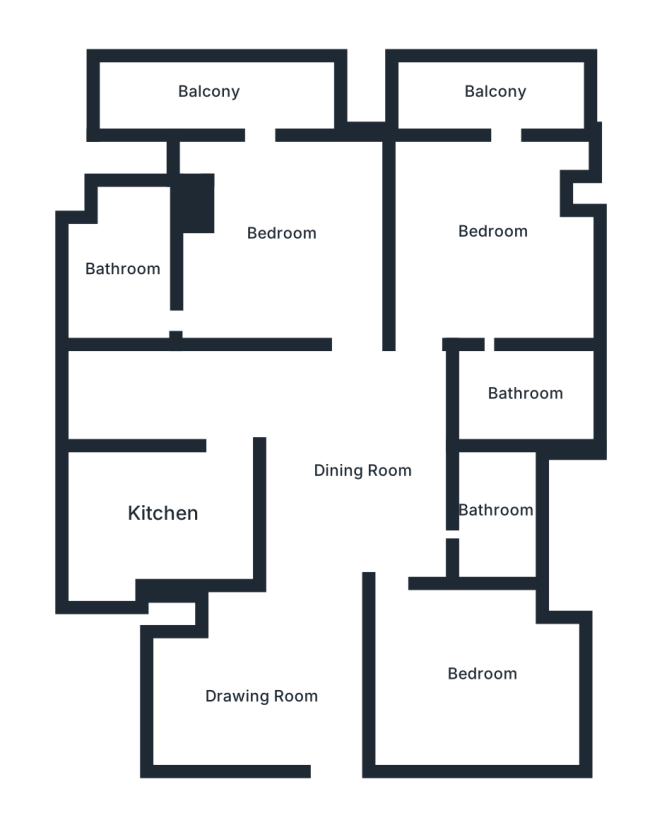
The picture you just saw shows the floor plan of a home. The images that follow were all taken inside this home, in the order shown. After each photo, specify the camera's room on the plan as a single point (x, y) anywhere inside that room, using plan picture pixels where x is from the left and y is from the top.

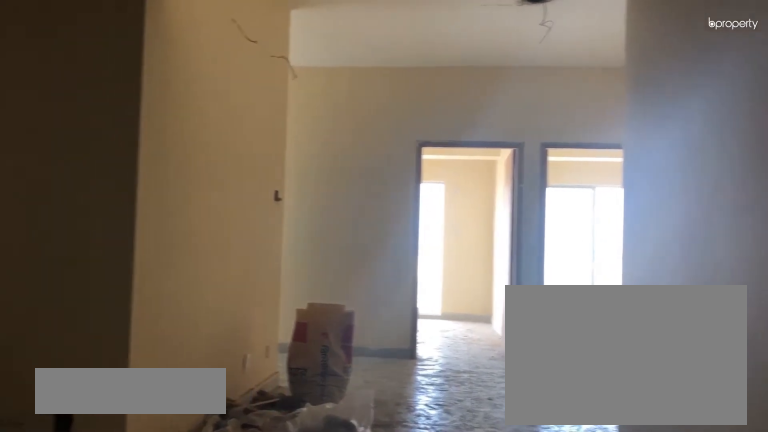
(268, 695)
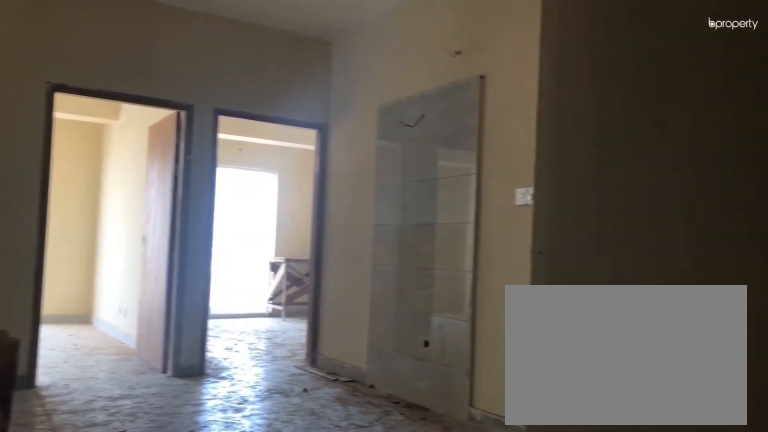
(268, 695)
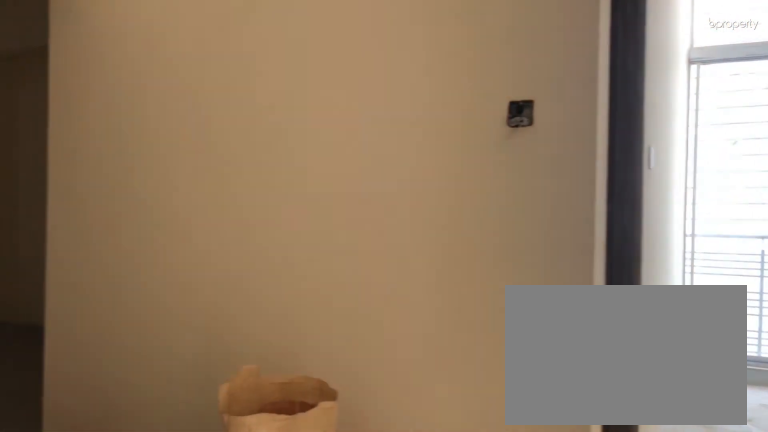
(361, 470)
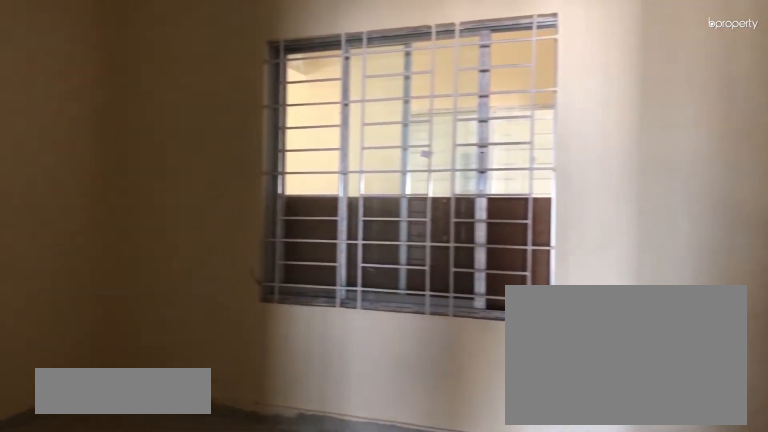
(483, 677)
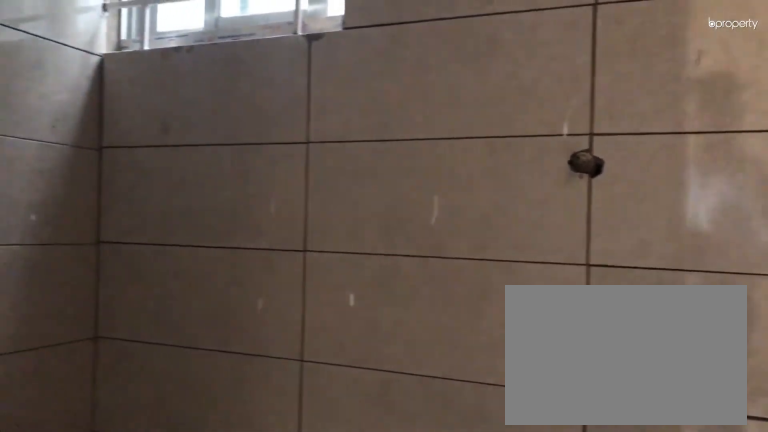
(493, 507)
